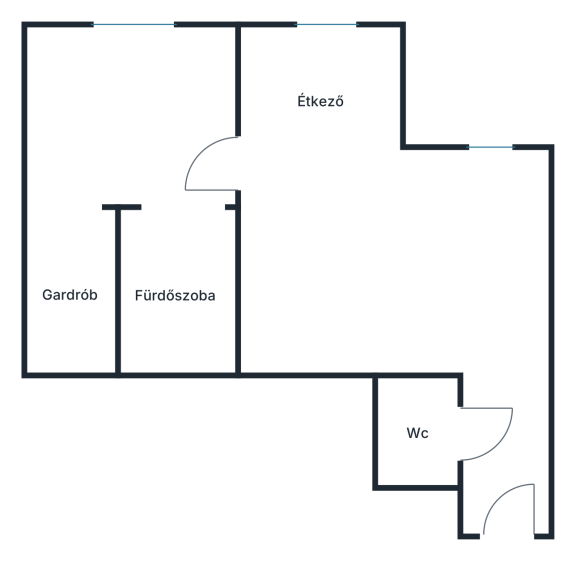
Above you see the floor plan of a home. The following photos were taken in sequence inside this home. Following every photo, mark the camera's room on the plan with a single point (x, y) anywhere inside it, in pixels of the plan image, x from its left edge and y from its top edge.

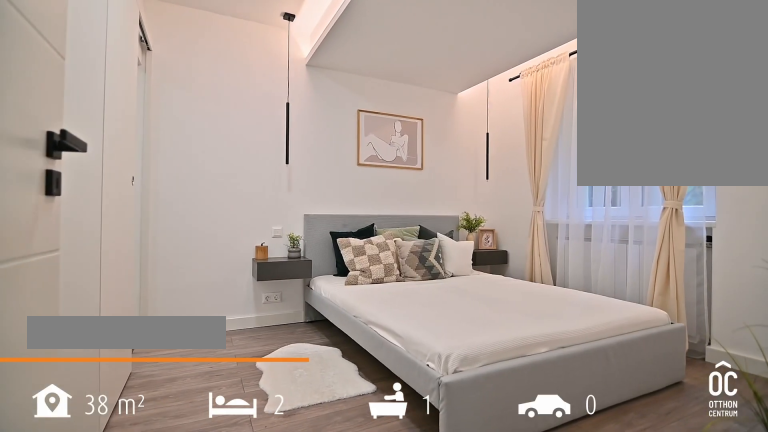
(134, 112)
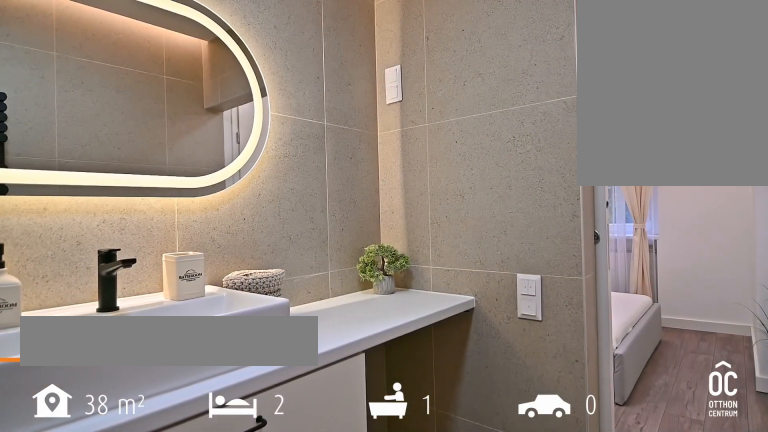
(173, 282)
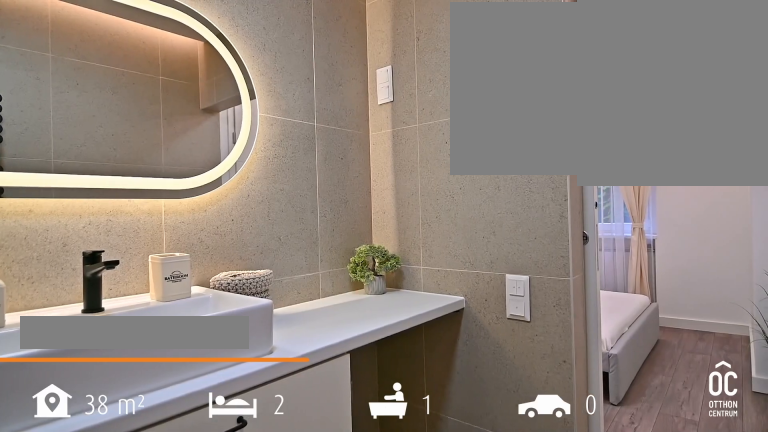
(173, 283)
